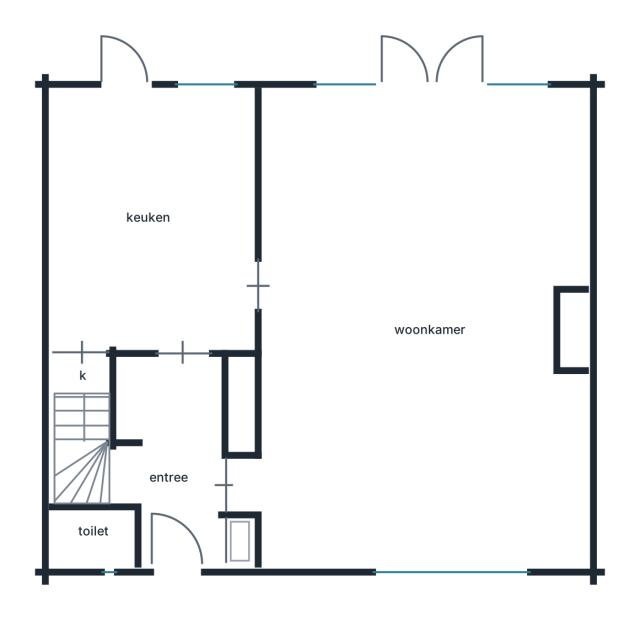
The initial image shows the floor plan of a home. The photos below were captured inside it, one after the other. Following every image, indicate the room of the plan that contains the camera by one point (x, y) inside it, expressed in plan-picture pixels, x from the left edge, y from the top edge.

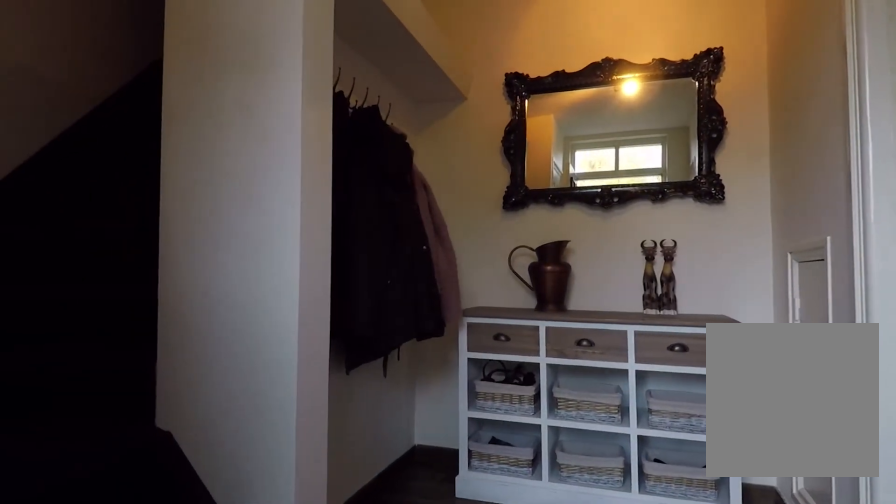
(172, 459)
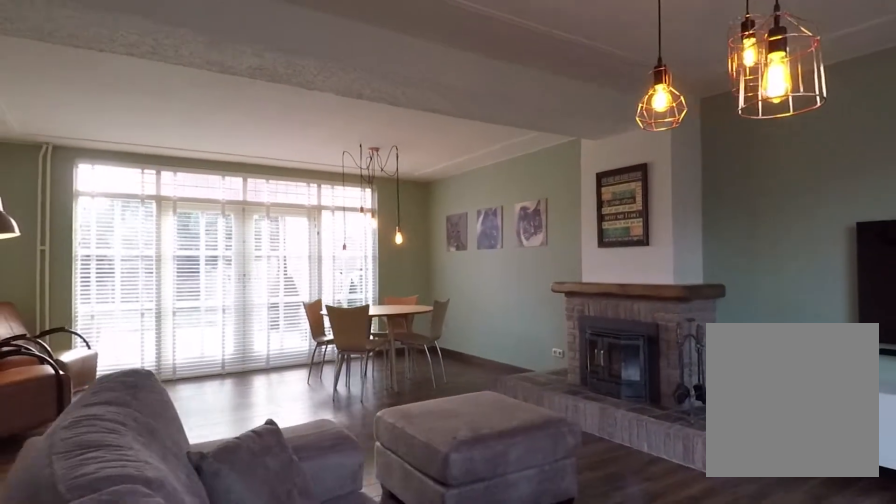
(425, 150)
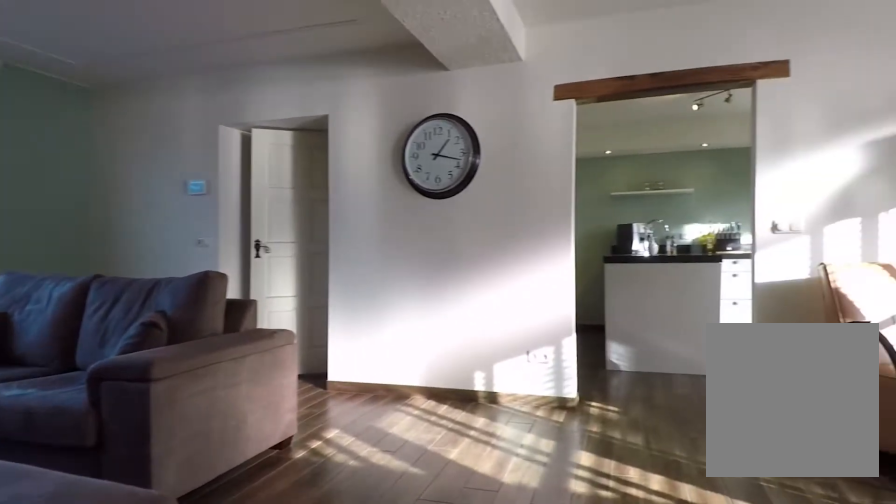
(425, 150)
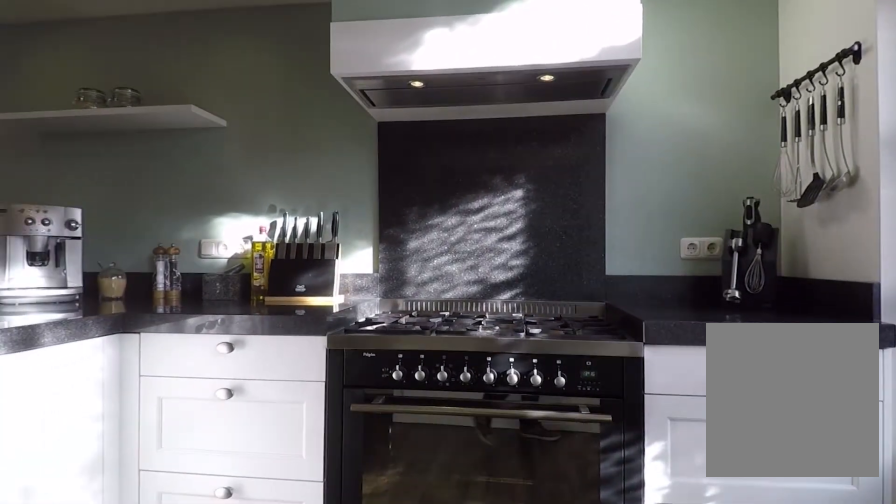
(155, 189)
